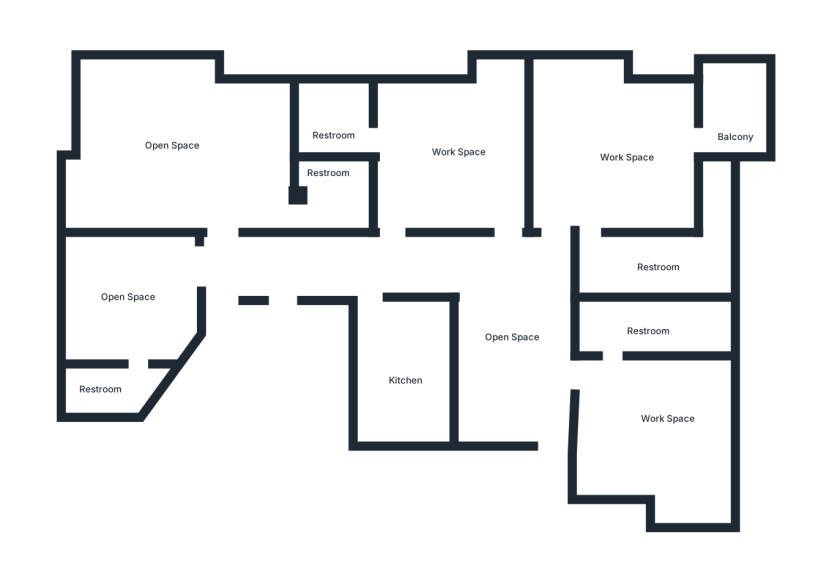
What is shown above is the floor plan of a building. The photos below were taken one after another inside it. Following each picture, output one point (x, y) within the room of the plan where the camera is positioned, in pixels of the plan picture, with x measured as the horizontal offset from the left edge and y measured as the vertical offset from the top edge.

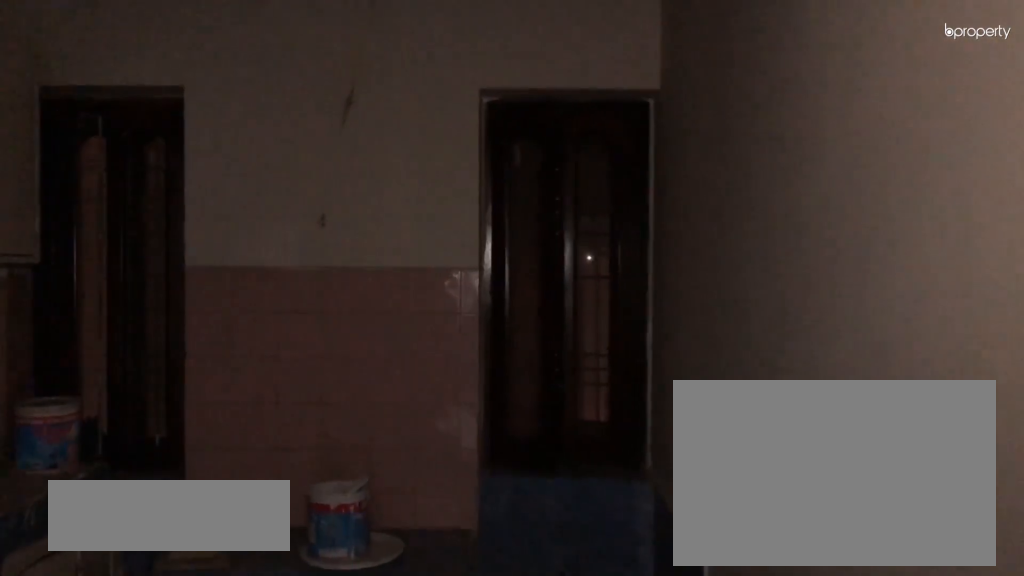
(407, 373)
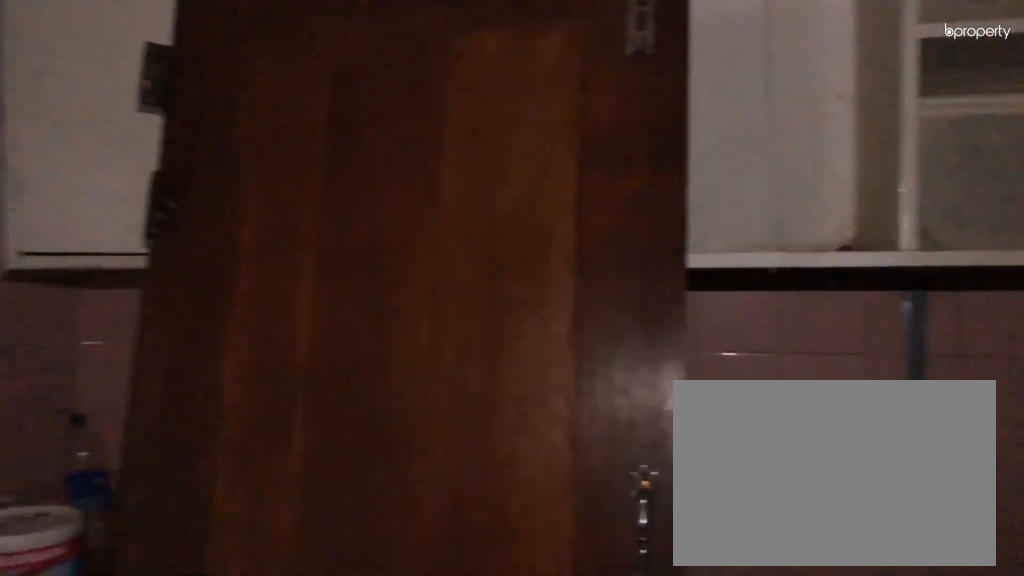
(407, 373)
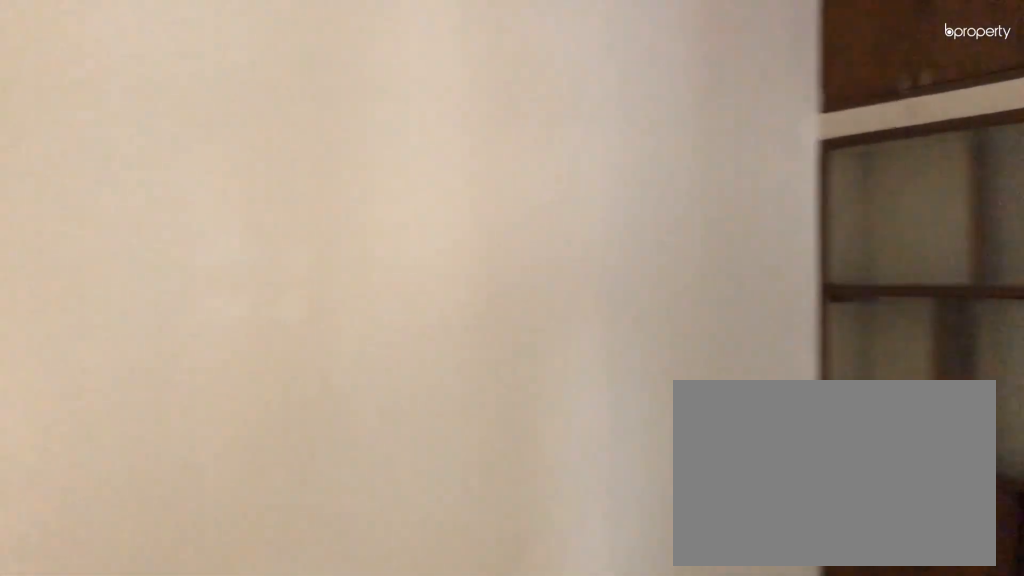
(191, 165)
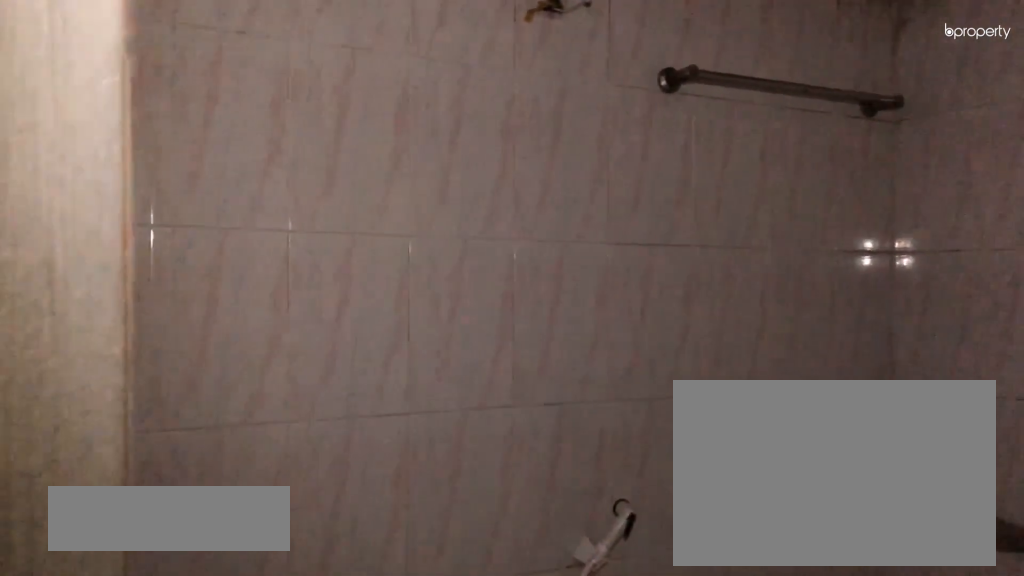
(329, 191)
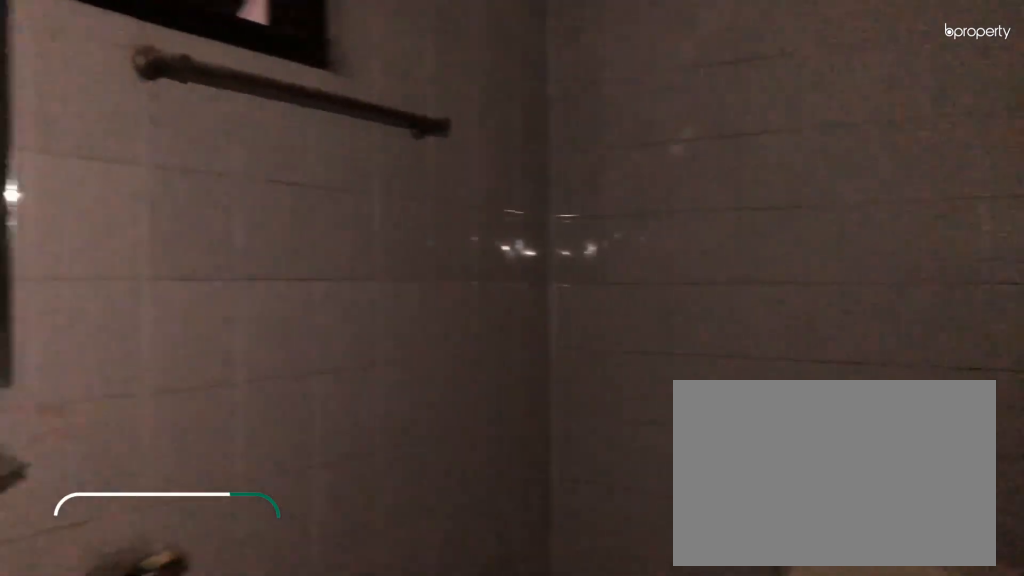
(112, 392)
